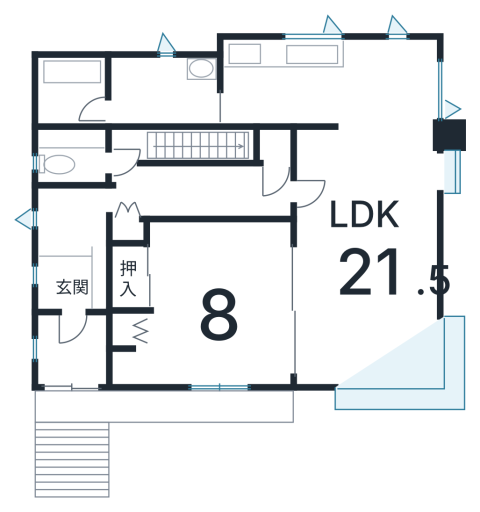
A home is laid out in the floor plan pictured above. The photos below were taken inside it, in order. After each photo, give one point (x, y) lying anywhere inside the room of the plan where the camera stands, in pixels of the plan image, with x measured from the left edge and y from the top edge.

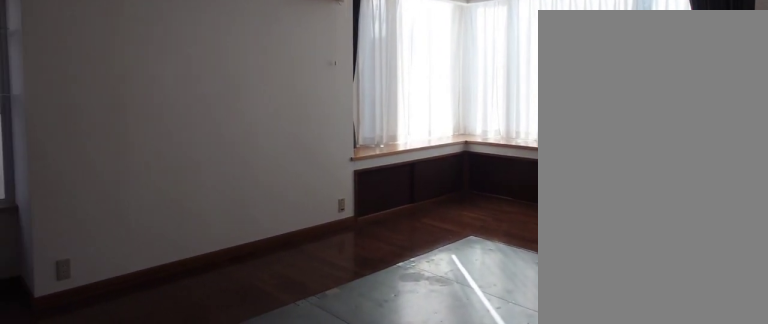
(371, 269)
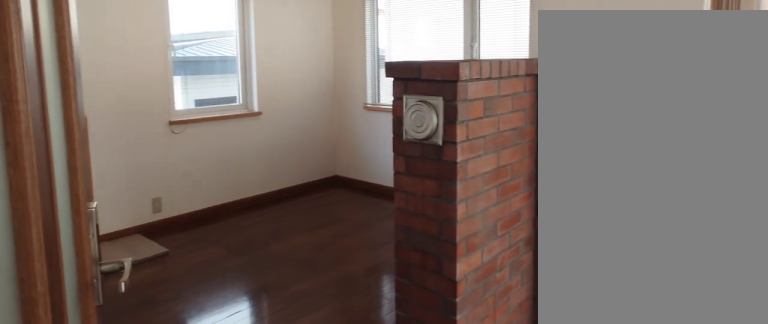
(371, 269)
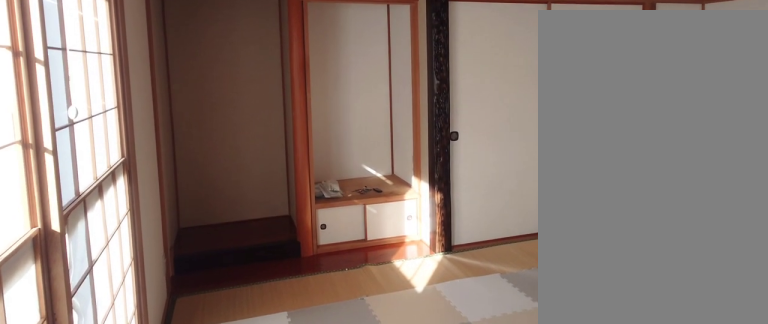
(228, 304)
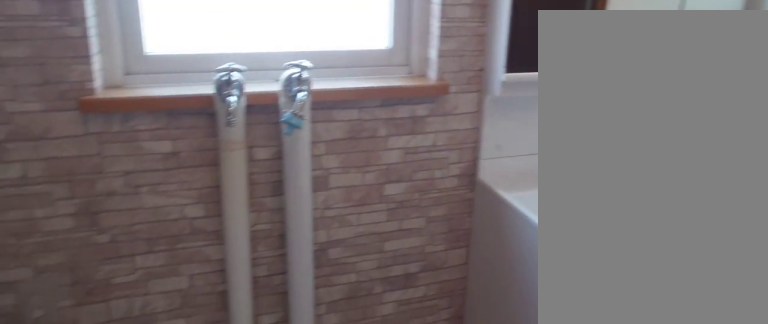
(174, 77)
